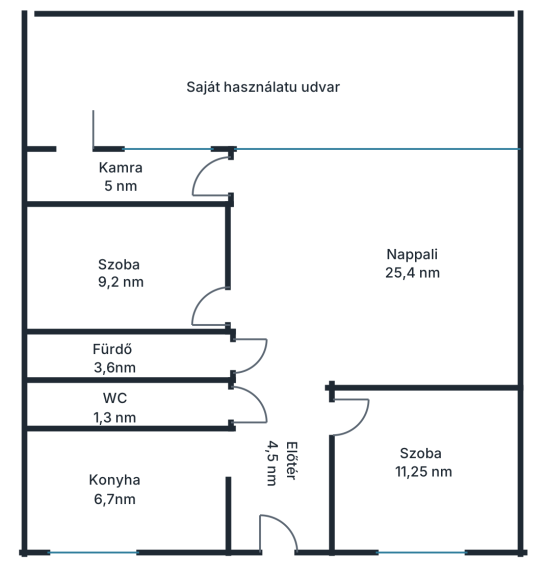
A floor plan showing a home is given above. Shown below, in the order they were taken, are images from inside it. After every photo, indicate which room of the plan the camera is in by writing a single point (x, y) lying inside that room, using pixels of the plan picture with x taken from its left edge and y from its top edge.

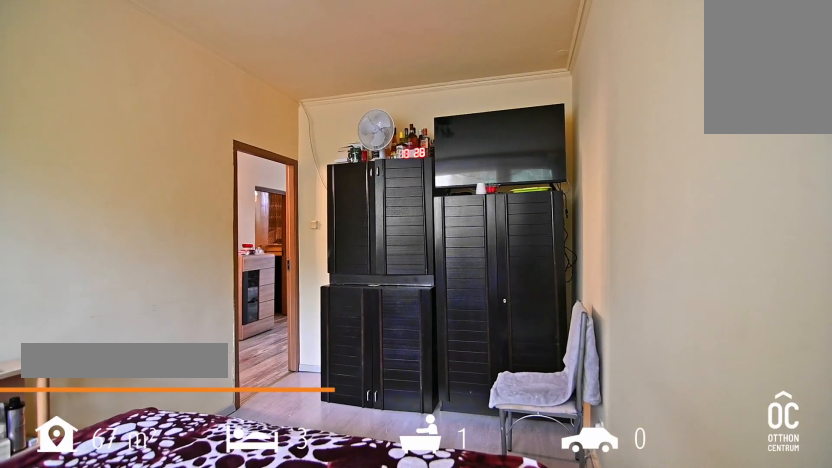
(428, 476)
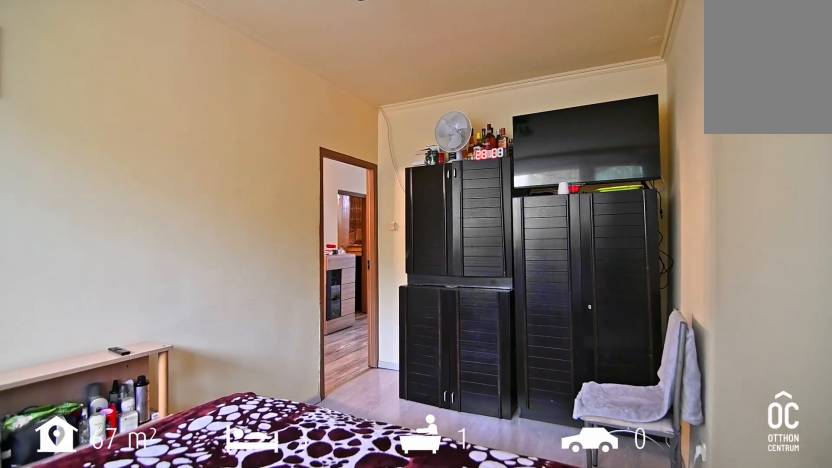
(428, 476)
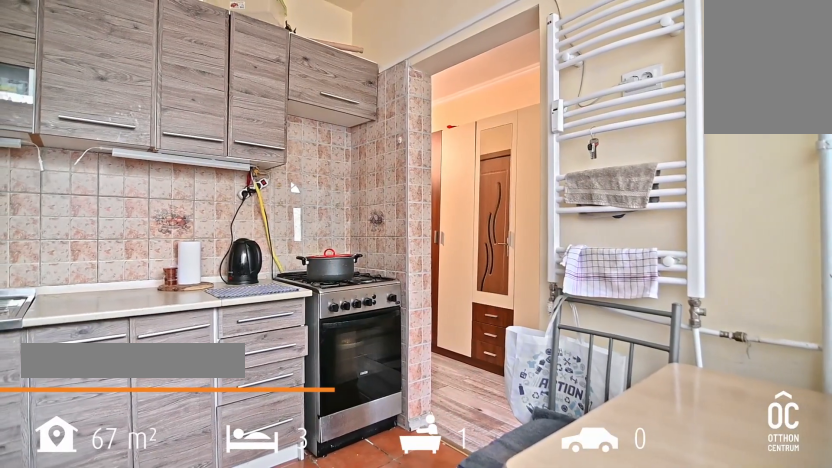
(126, 476)
